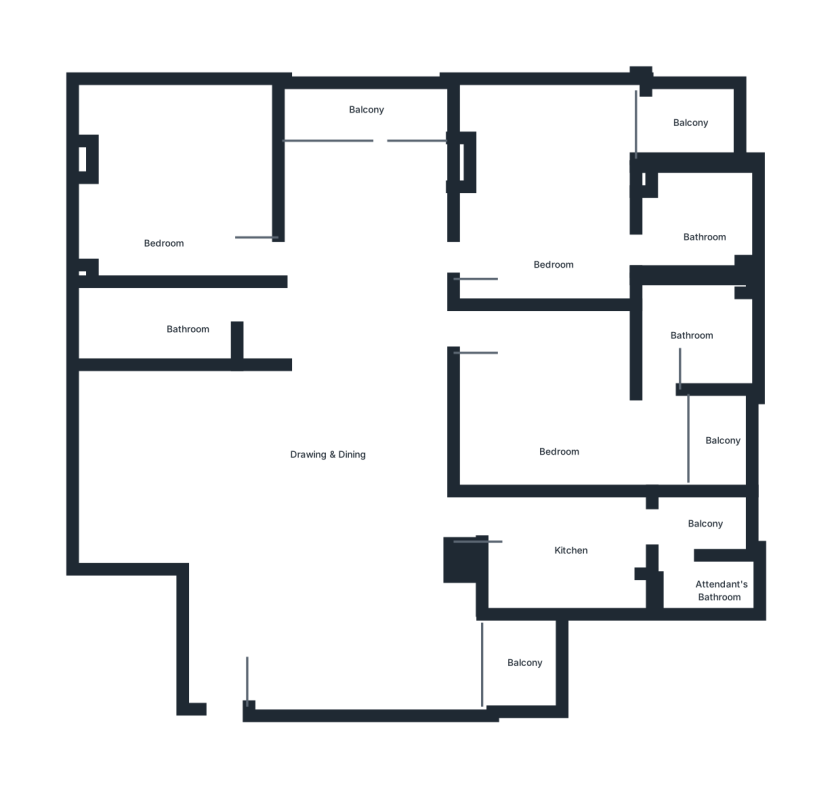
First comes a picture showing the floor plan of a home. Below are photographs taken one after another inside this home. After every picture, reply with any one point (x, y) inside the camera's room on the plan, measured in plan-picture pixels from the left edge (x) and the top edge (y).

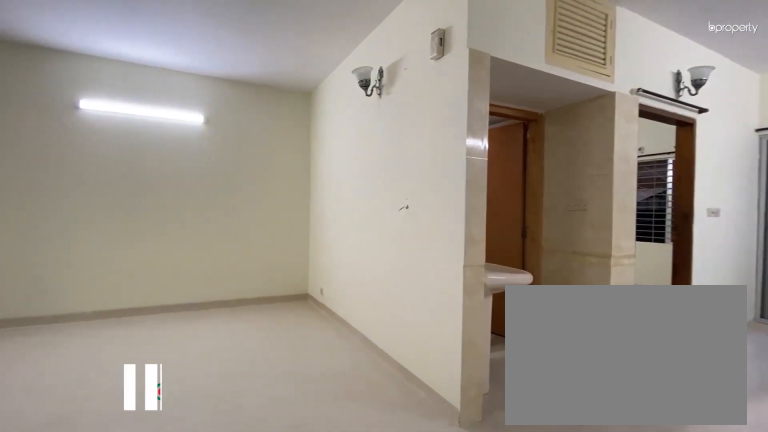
(334, 435)
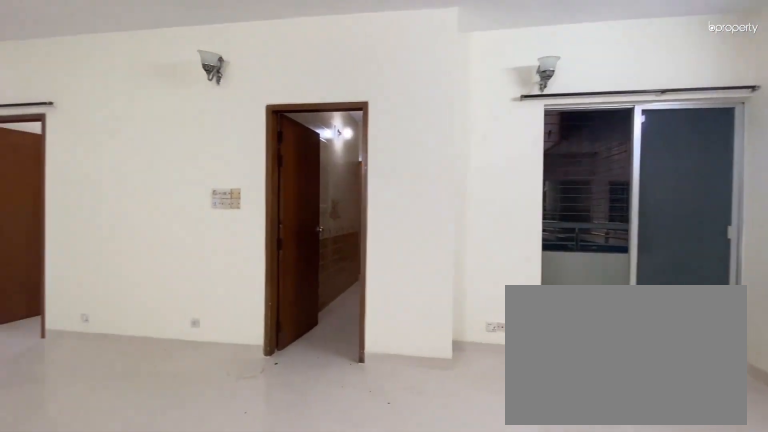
(334, 435)
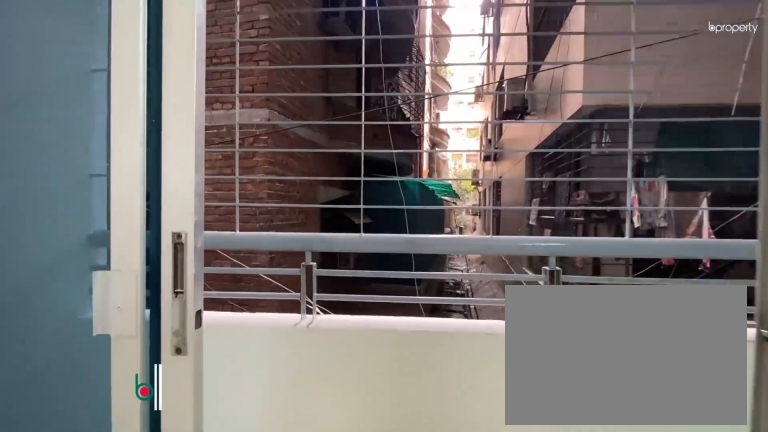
(361, 119)
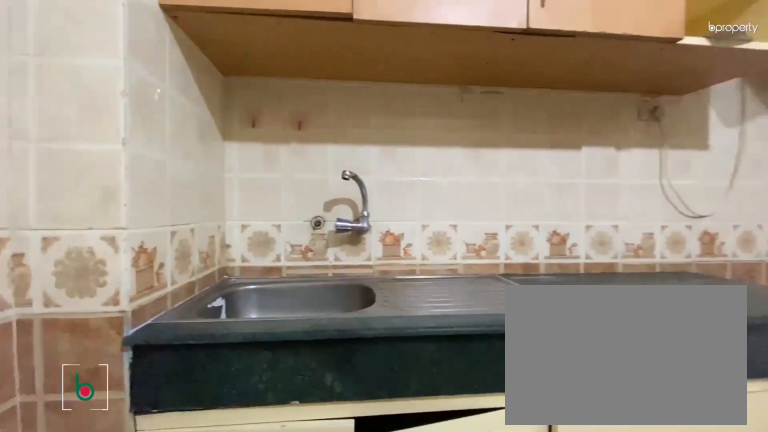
(584, 563)
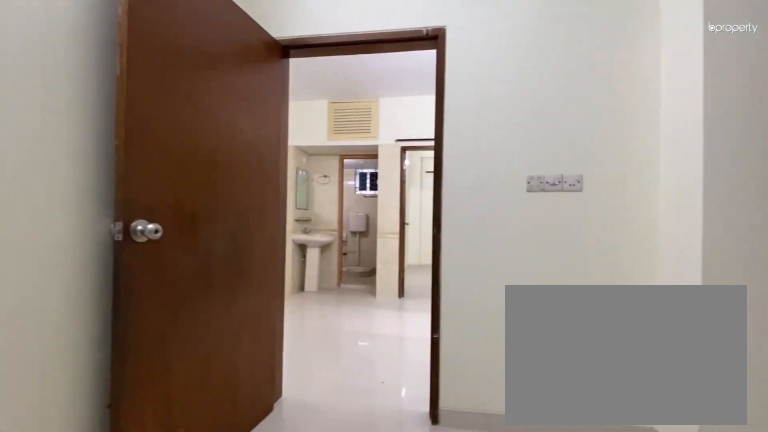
(554, 220)
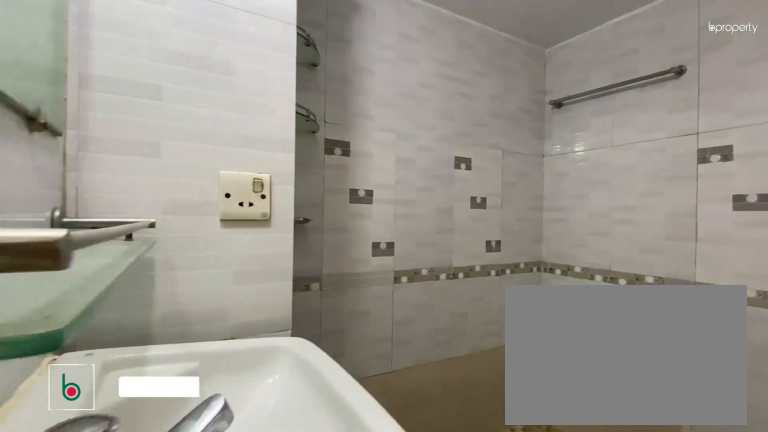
(708, 237)
